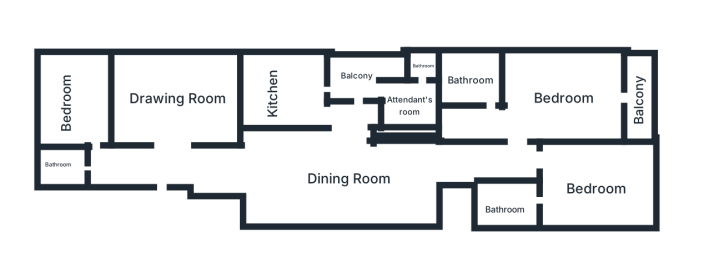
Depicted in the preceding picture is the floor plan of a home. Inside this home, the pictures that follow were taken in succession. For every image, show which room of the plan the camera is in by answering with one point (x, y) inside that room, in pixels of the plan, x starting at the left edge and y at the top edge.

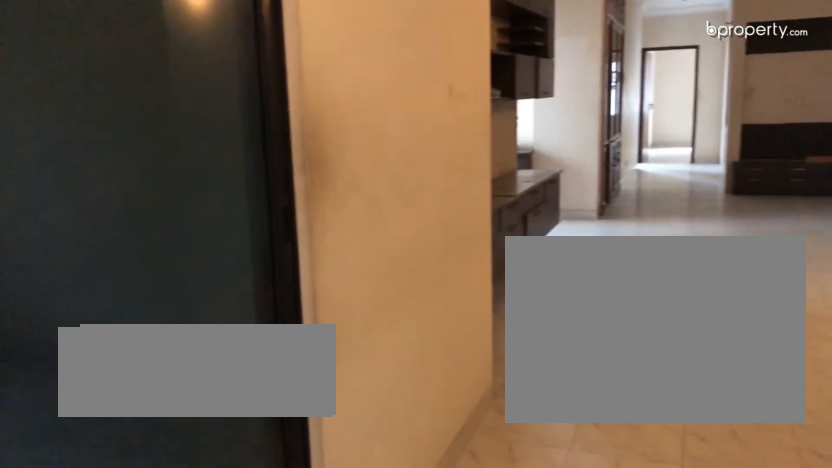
(167, 155)
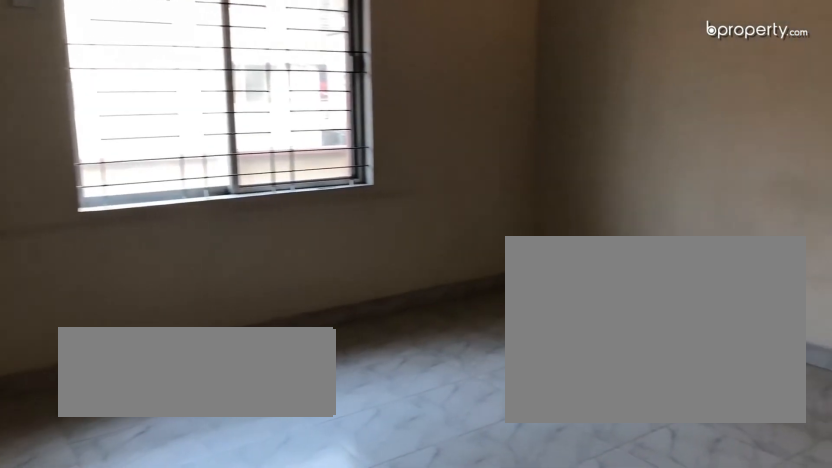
(169, 104)
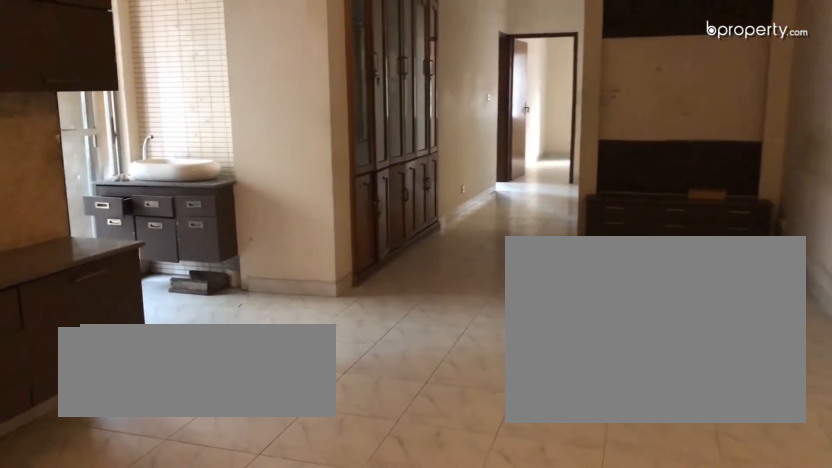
(293, 172)
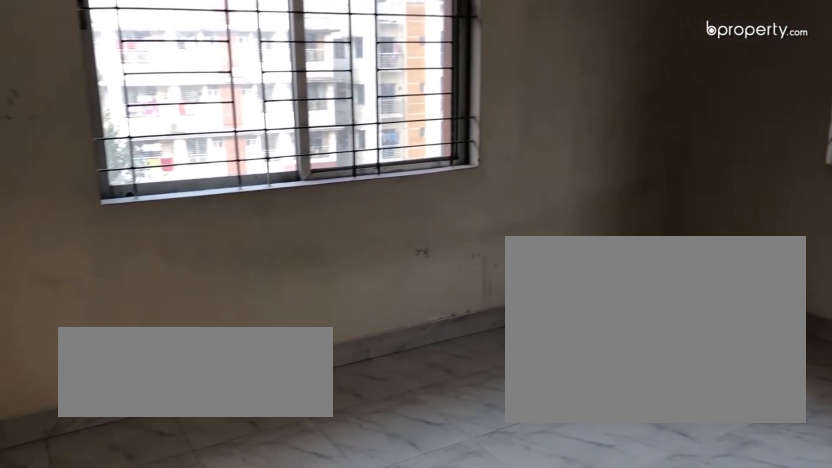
(65, 97)
